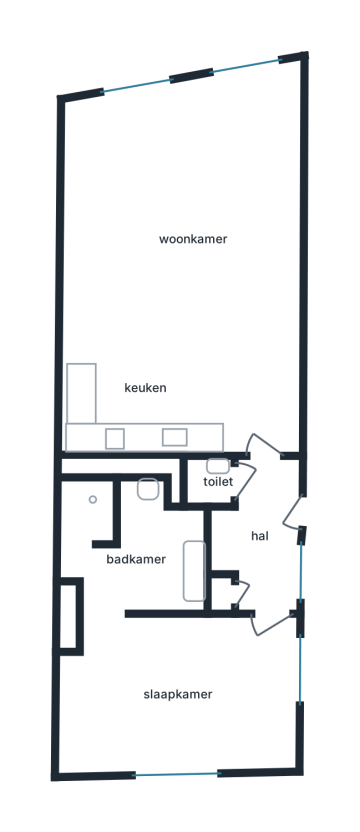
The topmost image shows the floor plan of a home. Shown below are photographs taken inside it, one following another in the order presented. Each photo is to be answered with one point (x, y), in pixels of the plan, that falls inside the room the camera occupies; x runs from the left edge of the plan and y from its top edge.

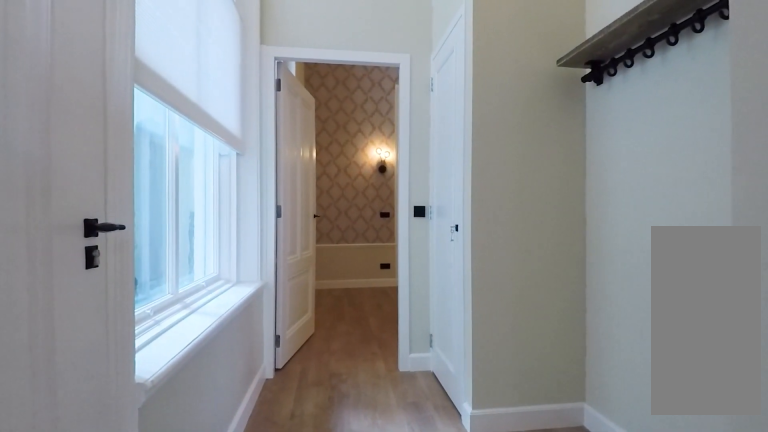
(261, 535)
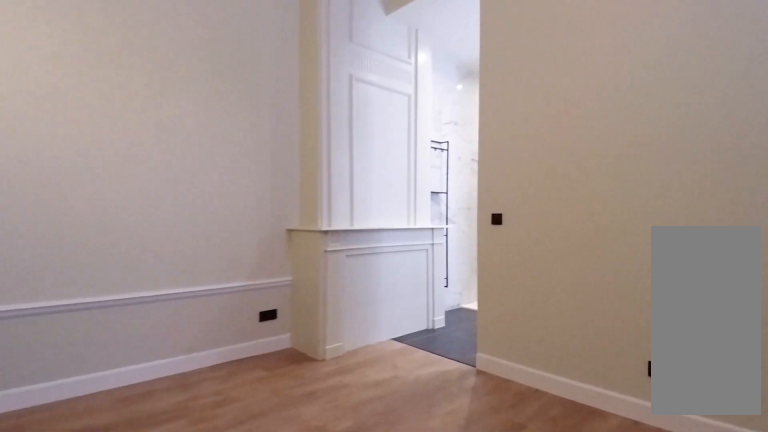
(181, 696)
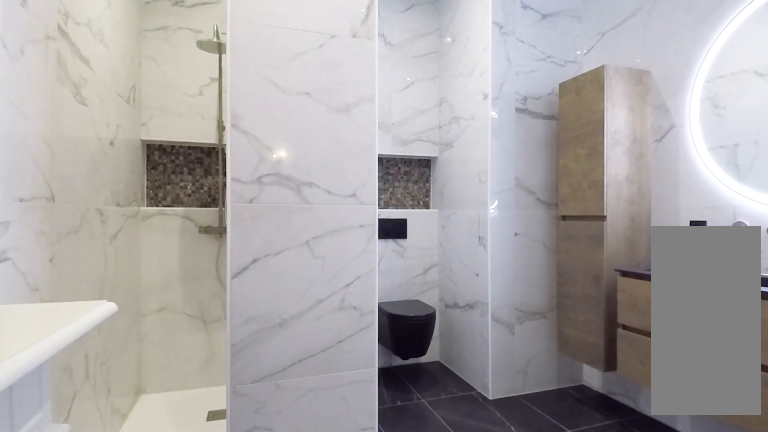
(133, 546)
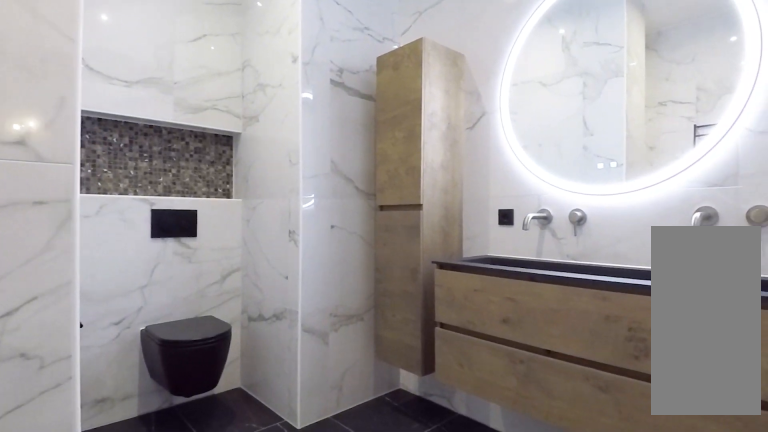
(133, 546)
